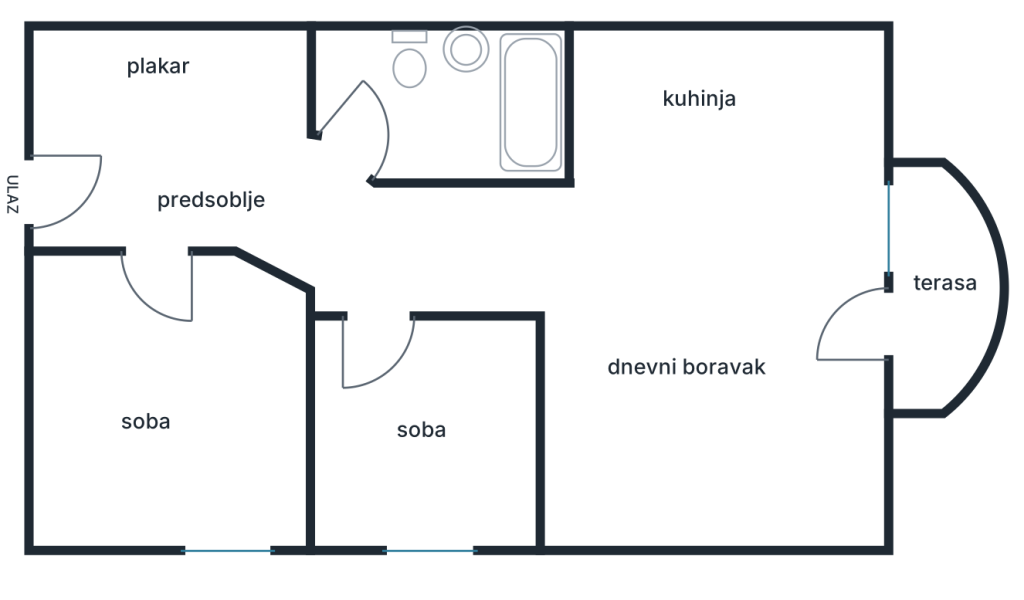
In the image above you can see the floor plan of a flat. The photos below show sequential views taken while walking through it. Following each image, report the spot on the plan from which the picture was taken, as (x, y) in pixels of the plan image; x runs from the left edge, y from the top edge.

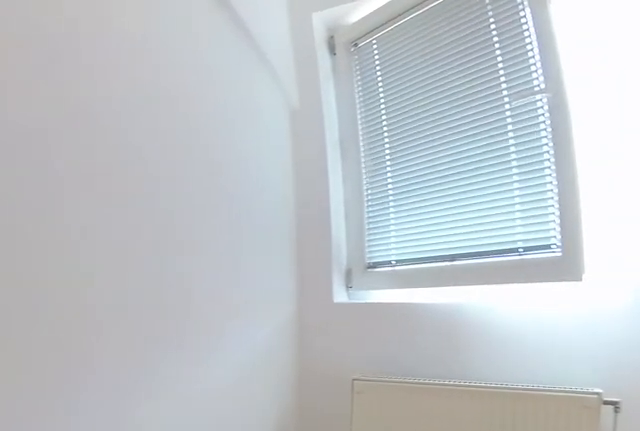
(228, 357)
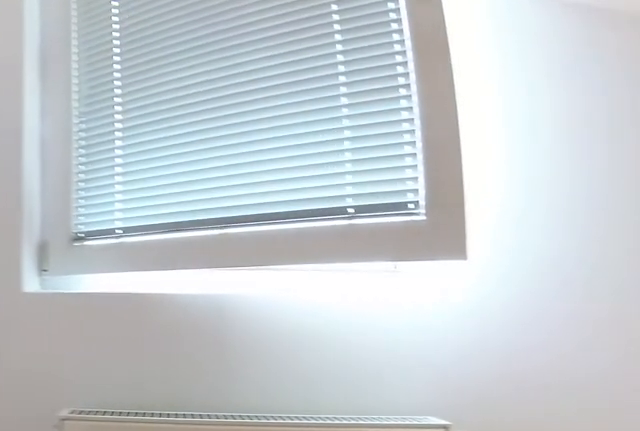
(265, 432)
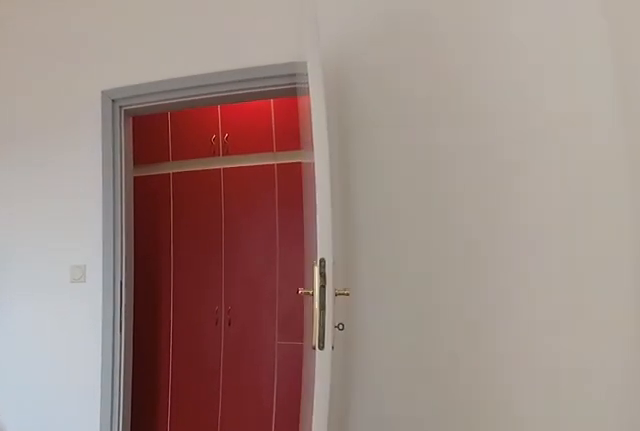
(196, 467)
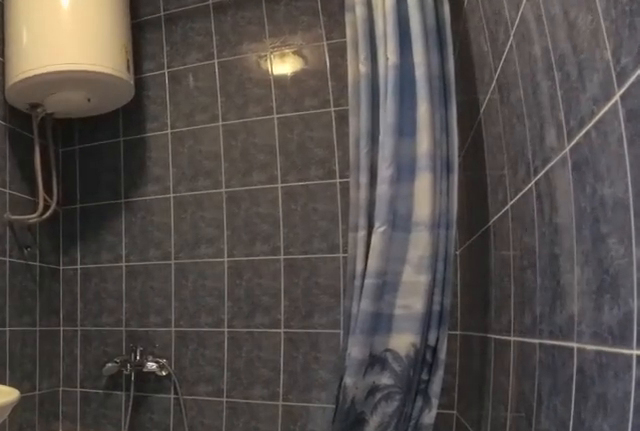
(338, 159)
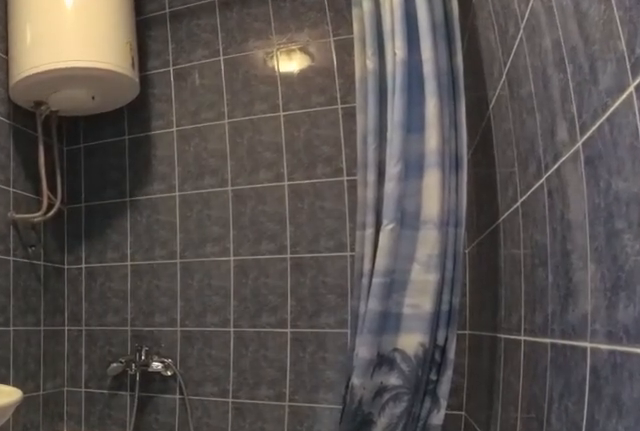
(340, 155)
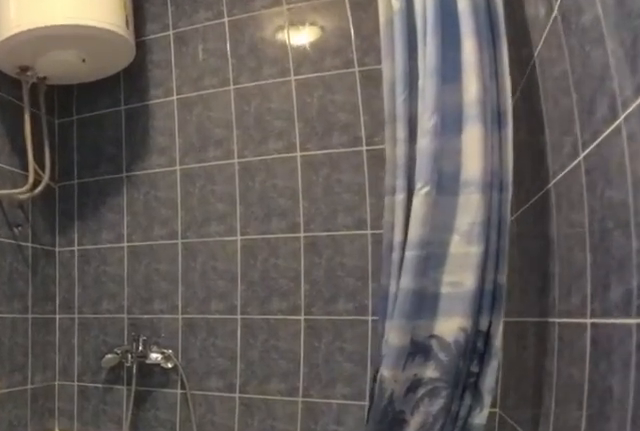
(354, 137)
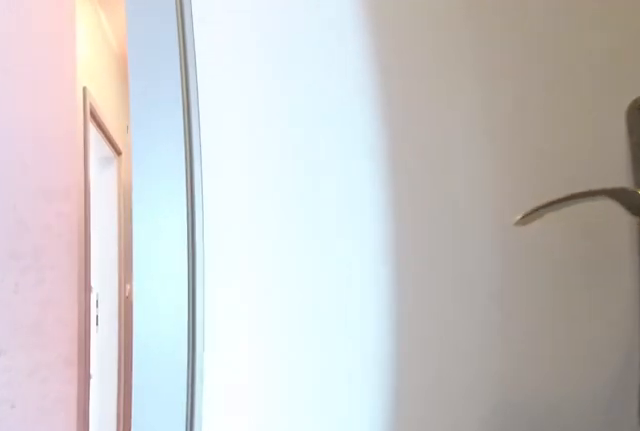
(399, 128)
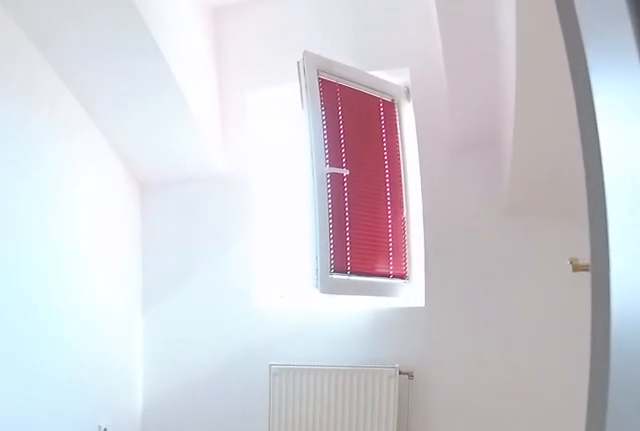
(363, 247)
